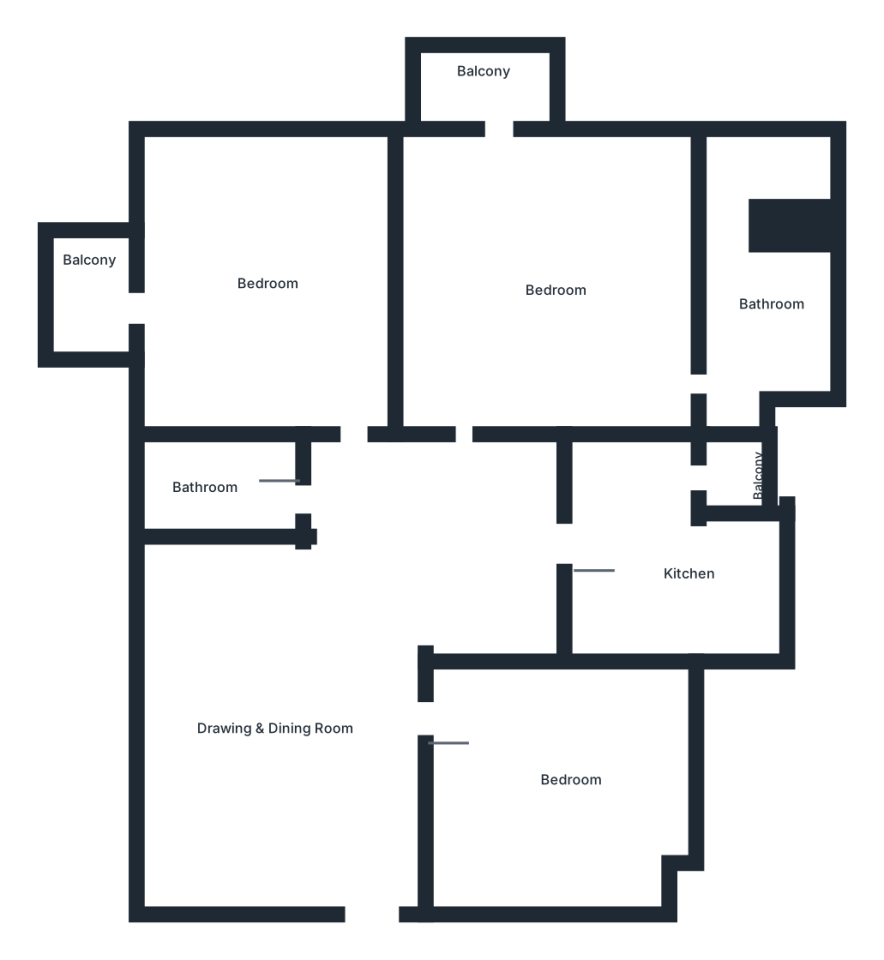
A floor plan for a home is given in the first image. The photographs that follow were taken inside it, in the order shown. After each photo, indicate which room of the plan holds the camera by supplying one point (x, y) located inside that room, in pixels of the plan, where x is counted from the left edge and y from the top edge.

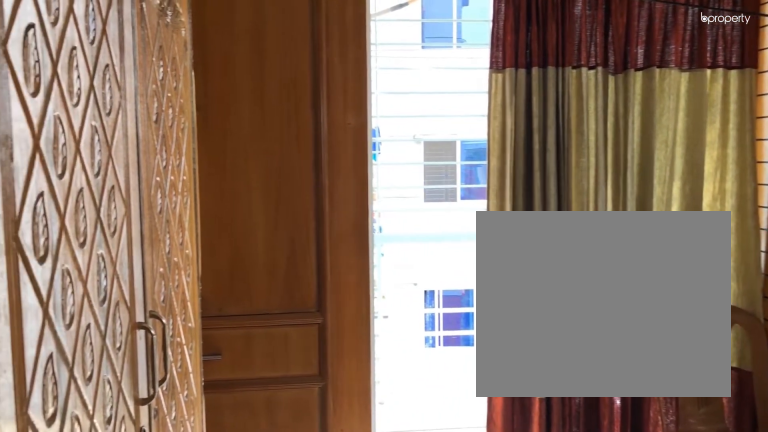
(280, 281)
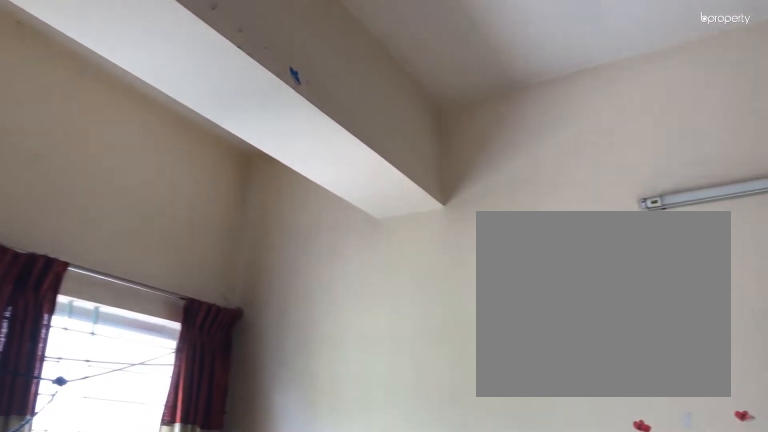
(281, 280)
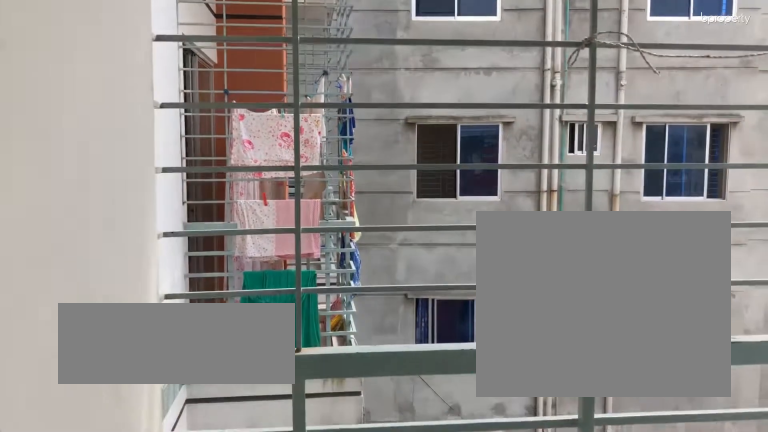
(96, 299)
